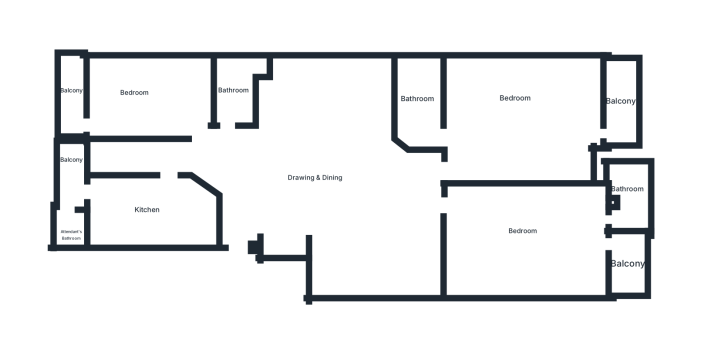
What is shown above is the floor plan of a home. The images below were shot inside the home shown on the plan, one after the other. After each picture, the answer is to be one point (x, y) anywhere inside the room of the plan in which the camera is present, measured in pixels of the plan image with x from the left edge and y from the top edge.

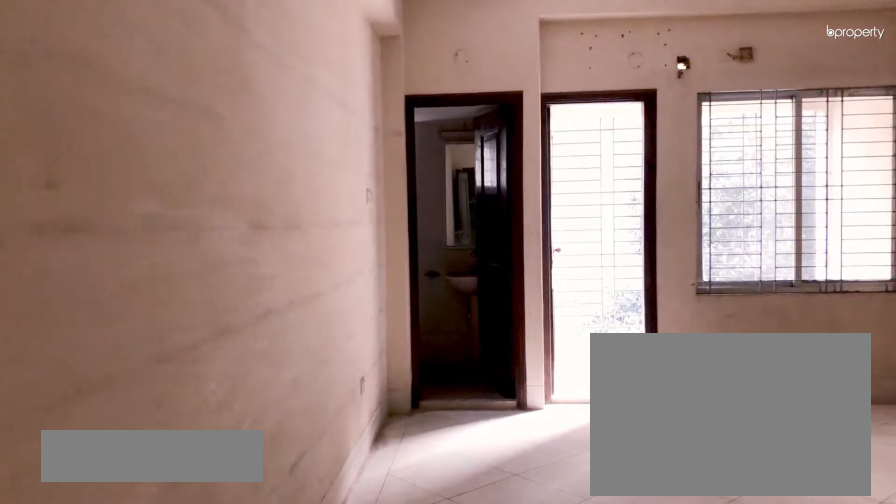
(512, 238)
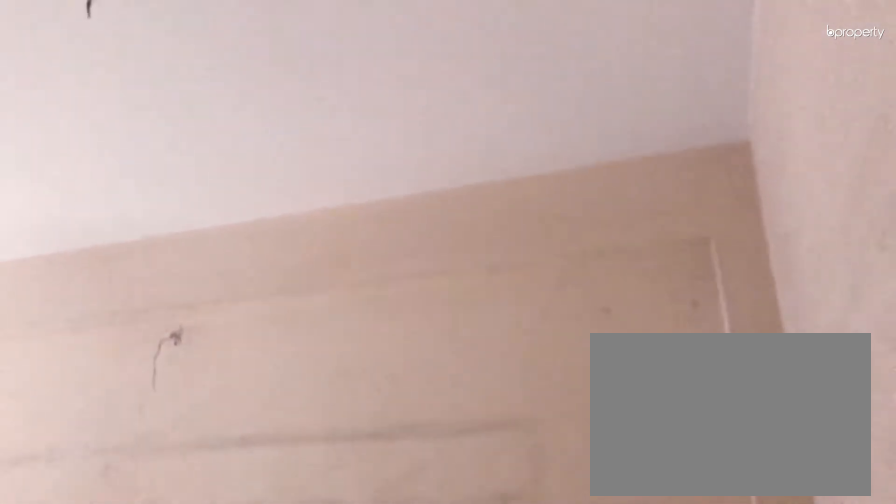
(512, 238)
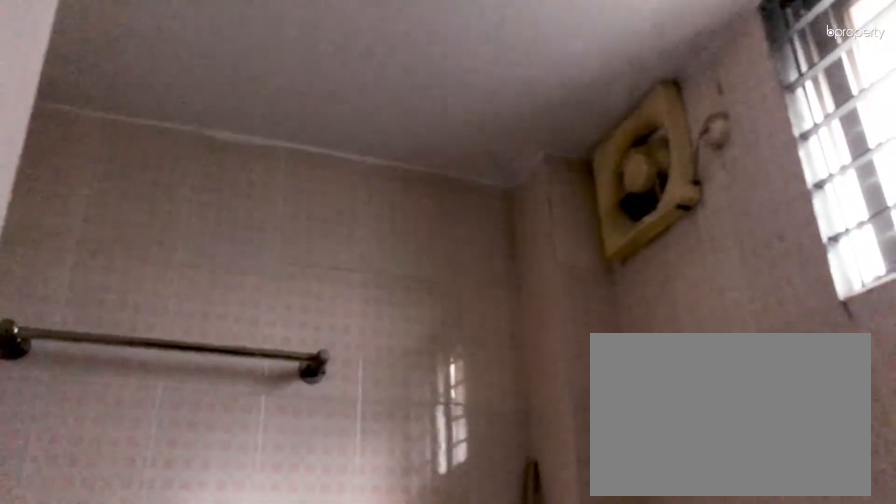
(630, 197)
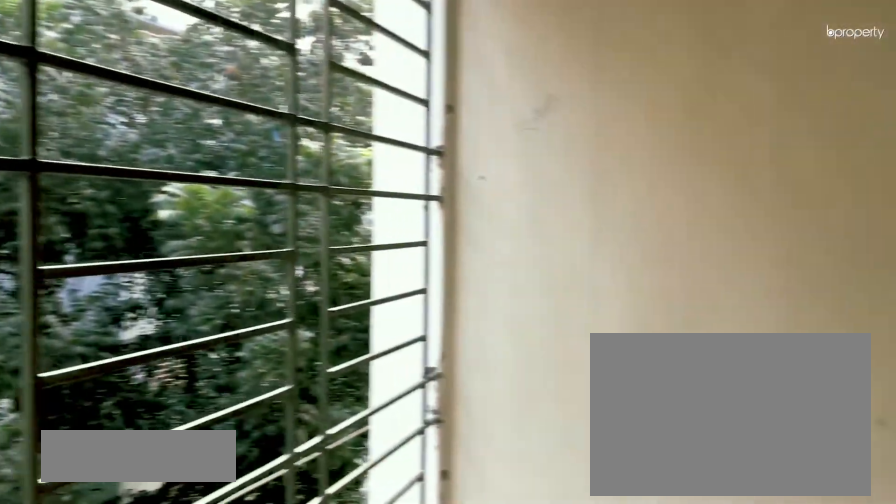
(629, 271)
